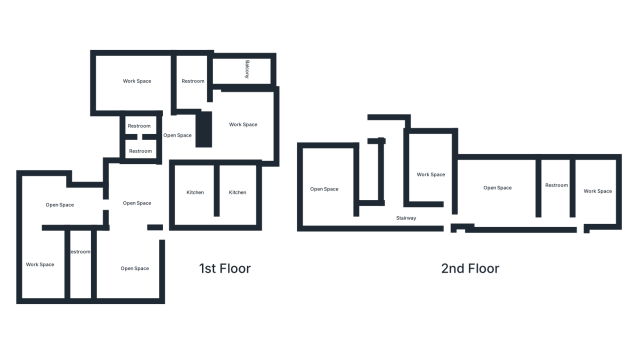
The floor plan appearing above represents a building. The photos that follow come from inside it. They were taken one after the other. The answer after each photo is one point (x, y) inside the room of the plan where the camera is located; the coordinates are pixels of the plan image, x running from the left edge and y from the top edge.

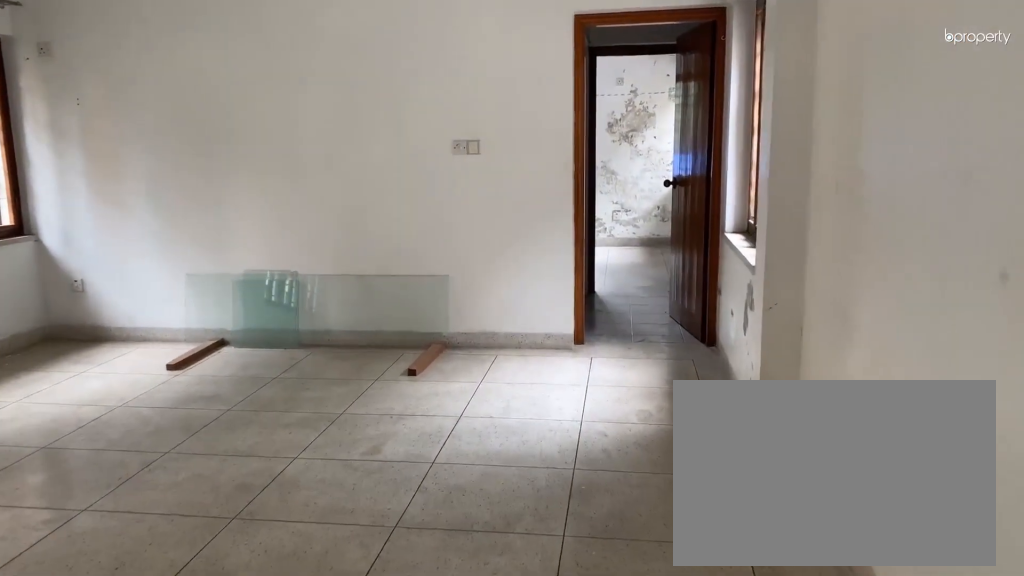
(500, 194)
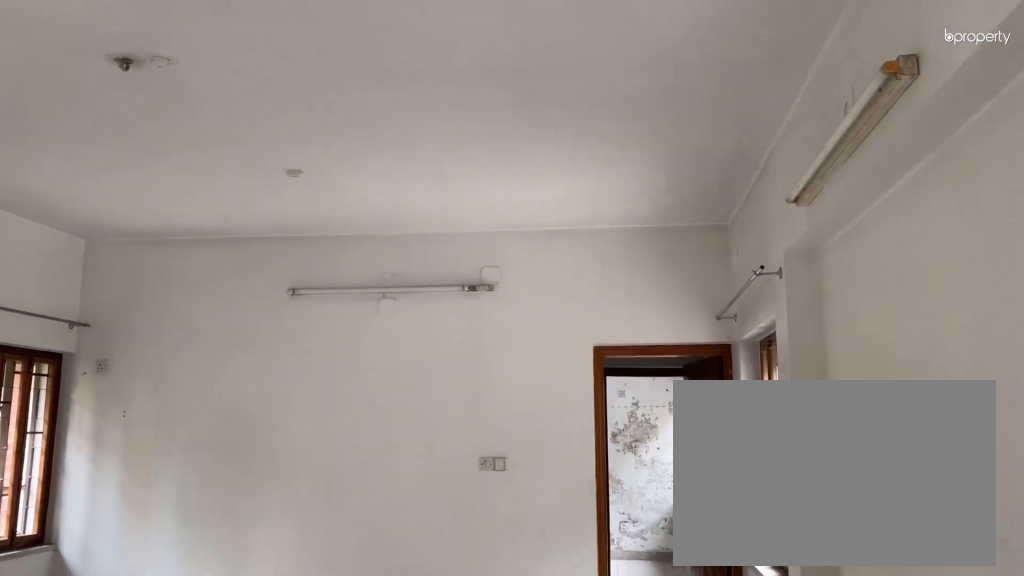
(503, 197)
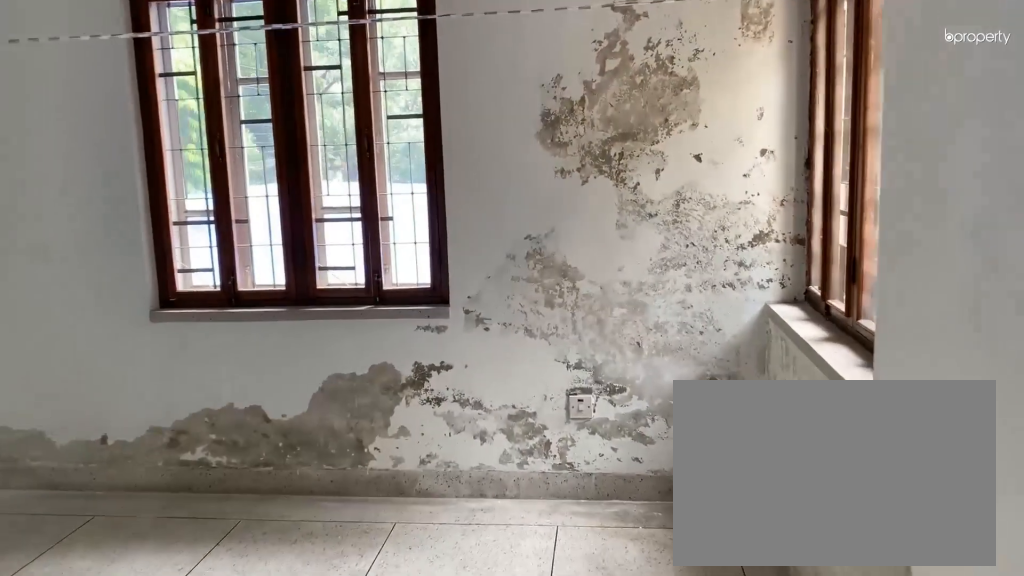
(595, 193)
